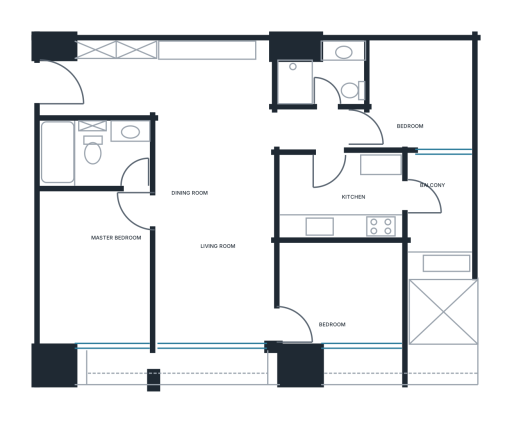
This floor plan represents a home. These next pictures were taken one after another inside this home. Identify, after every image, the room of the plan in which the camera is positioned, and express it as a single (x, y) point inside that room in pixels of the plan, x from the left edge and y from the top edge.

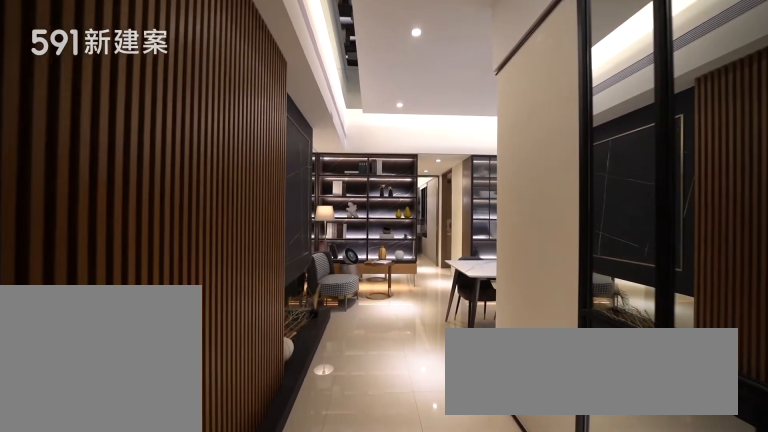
(98, 77)
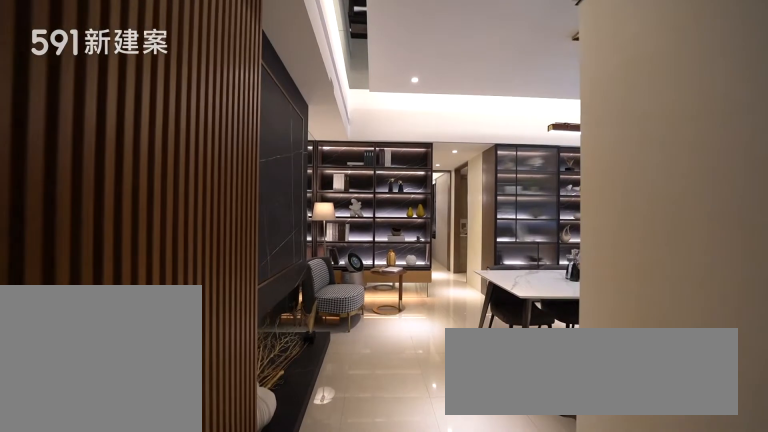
(98, 77)
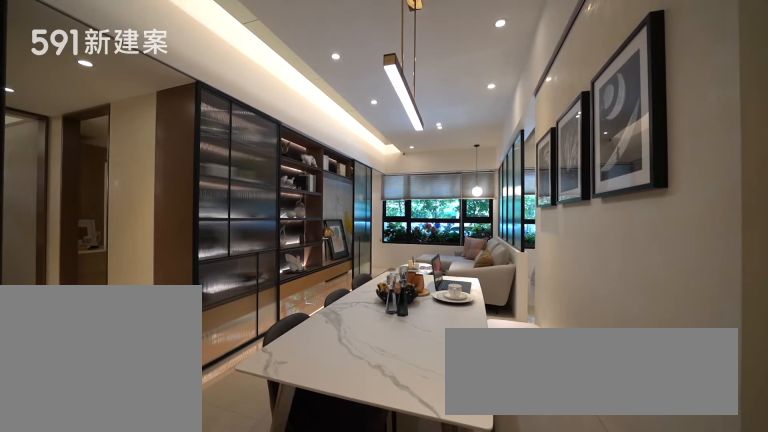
(214, 232)
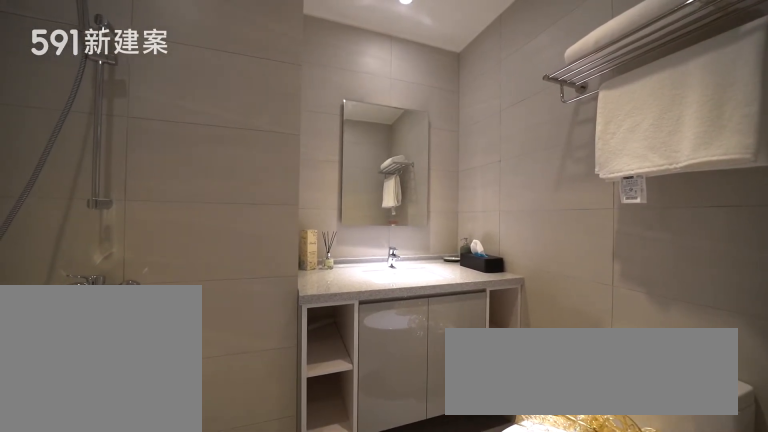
(323, 71)
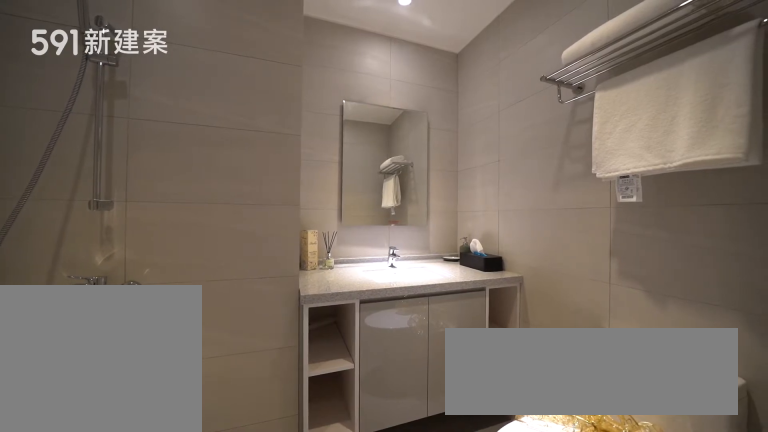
(323, 71)
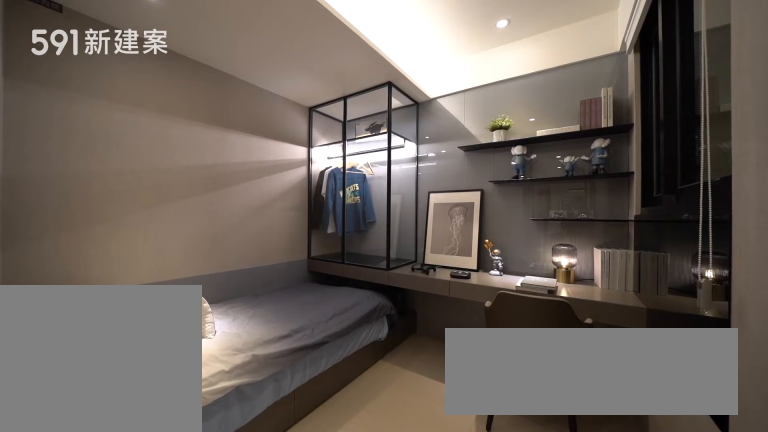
(417, 96)
